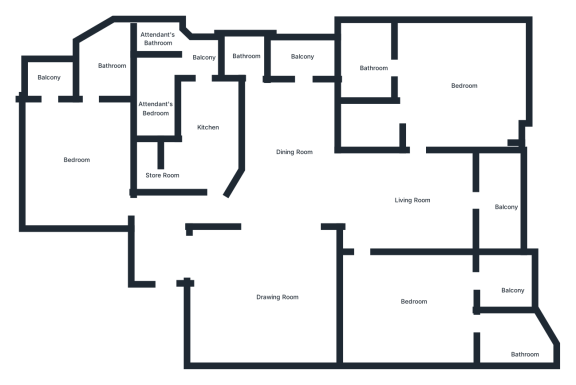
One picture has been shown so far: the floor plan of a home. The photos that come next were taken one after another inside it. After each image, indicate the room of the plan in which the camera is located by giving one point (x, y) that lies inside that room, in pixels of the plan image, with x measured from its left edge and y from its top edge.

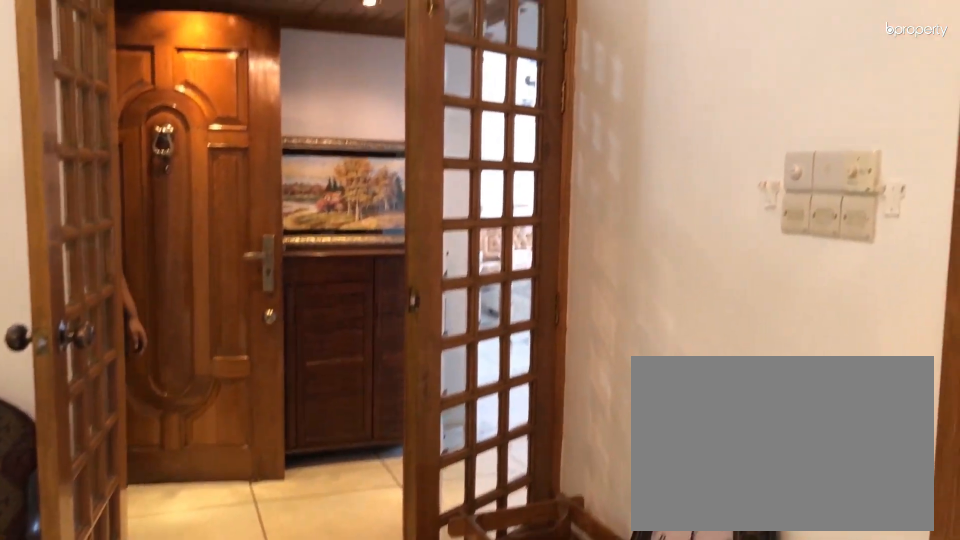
(260, 289)
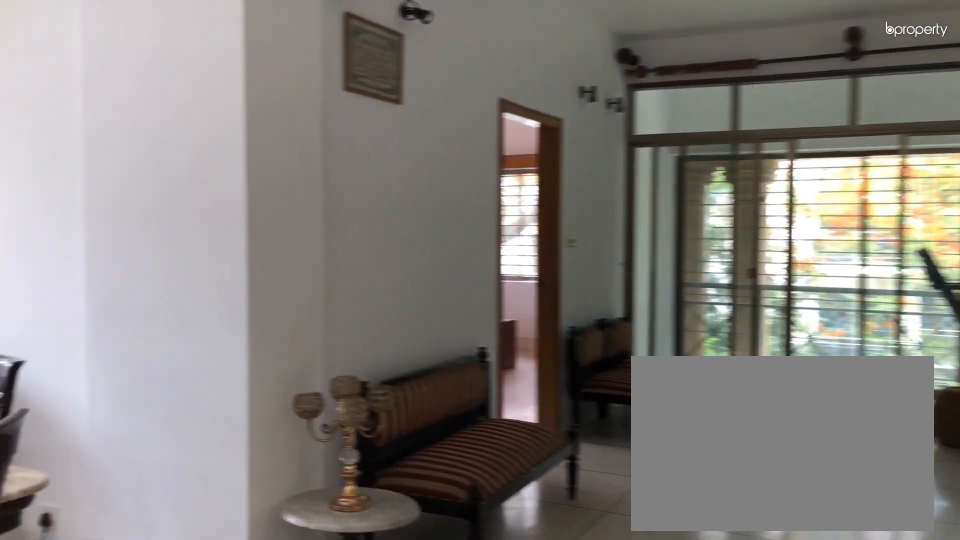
(291, 141)
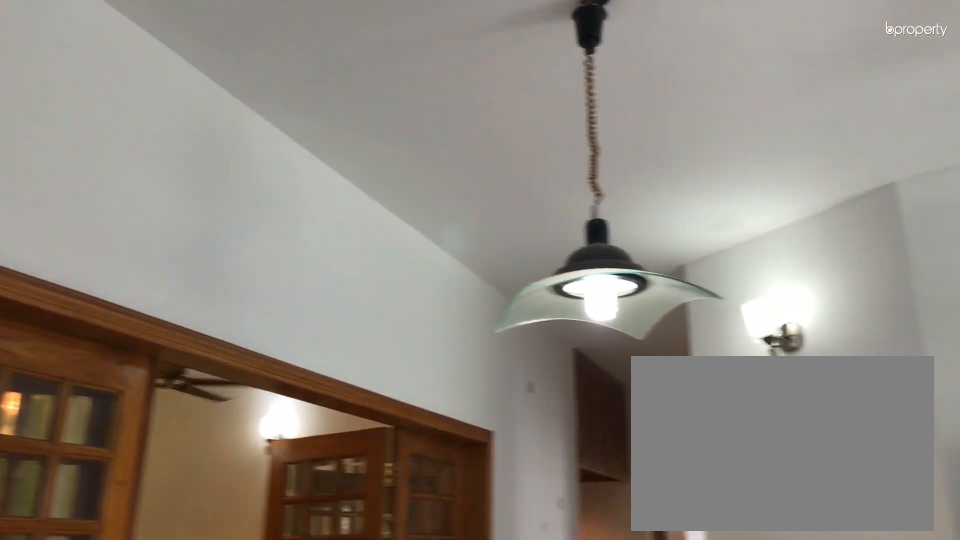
(291, 141)
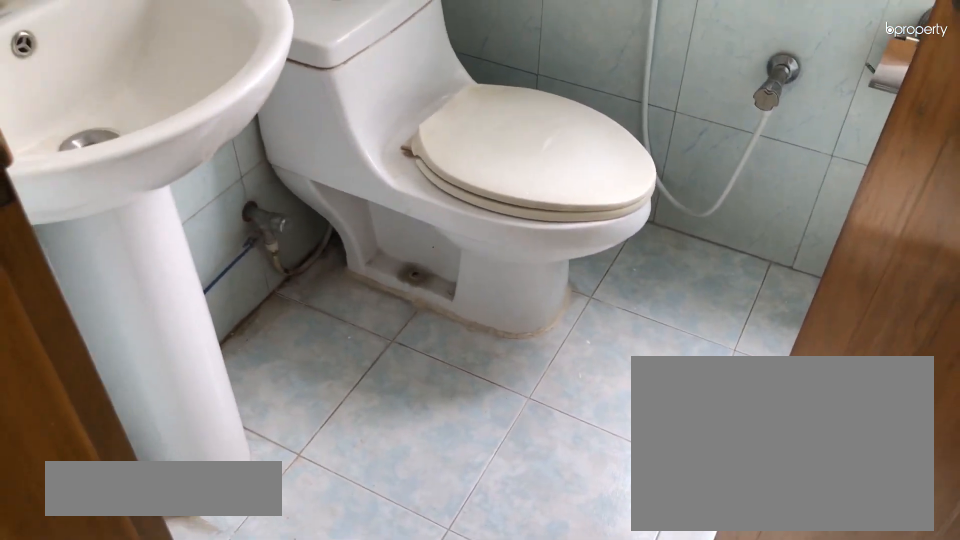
(242, 53)
